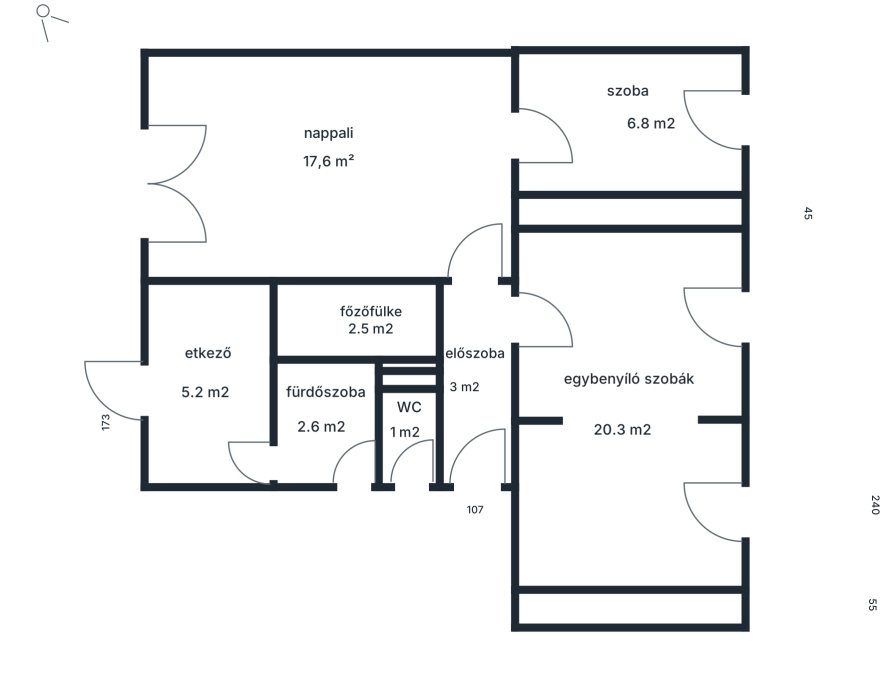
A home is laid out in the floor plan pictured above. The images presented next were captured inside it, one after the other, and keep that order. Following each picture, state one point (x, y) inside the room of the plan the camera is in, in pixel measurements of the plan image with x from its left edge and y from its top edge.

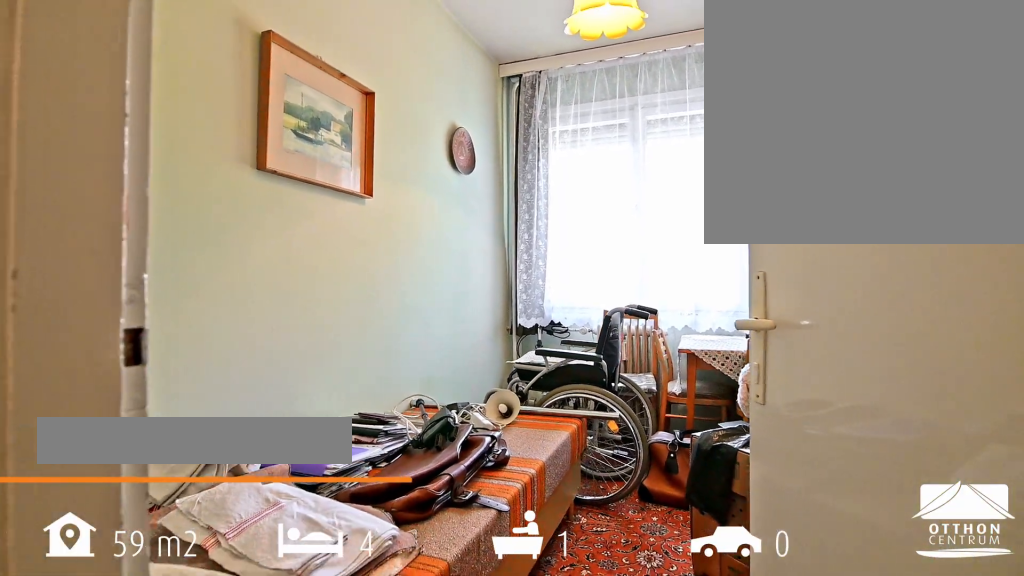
(635, 125)
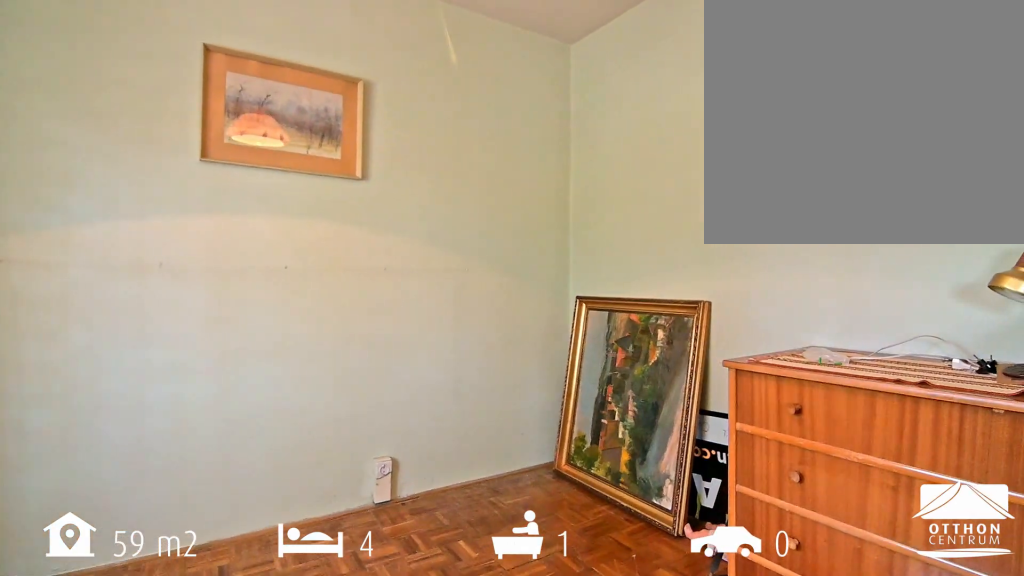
(621, 388)
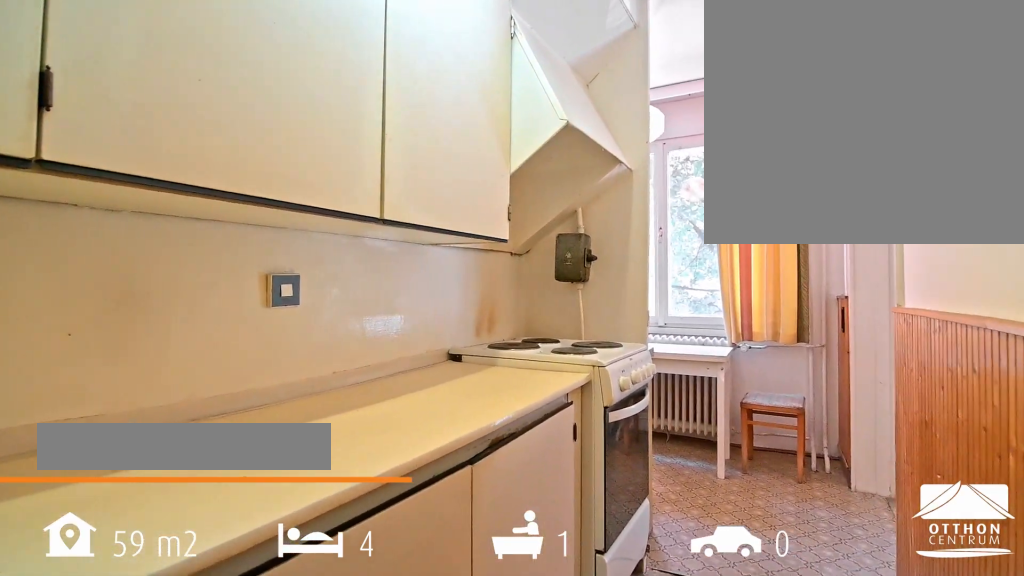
(353, 322)
